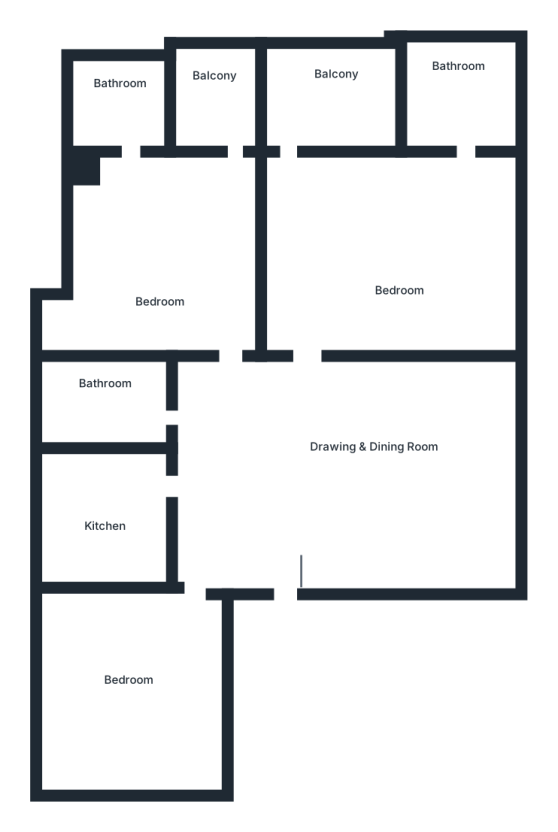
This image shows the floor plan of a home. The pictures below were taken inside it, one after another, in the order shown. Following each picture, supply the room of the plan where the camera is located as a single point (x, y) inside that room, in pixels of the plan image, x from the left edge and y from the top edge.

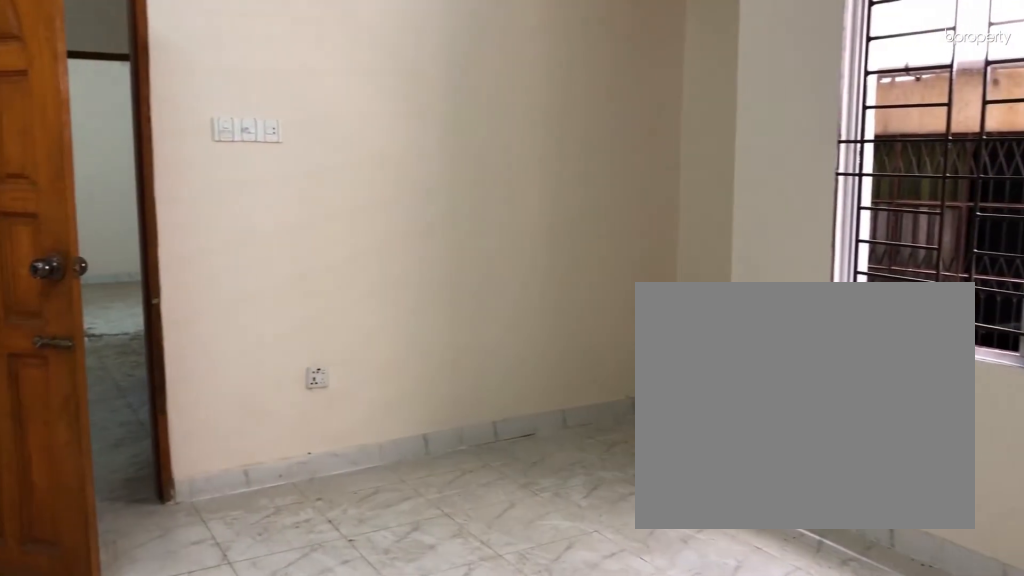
(156, 253)
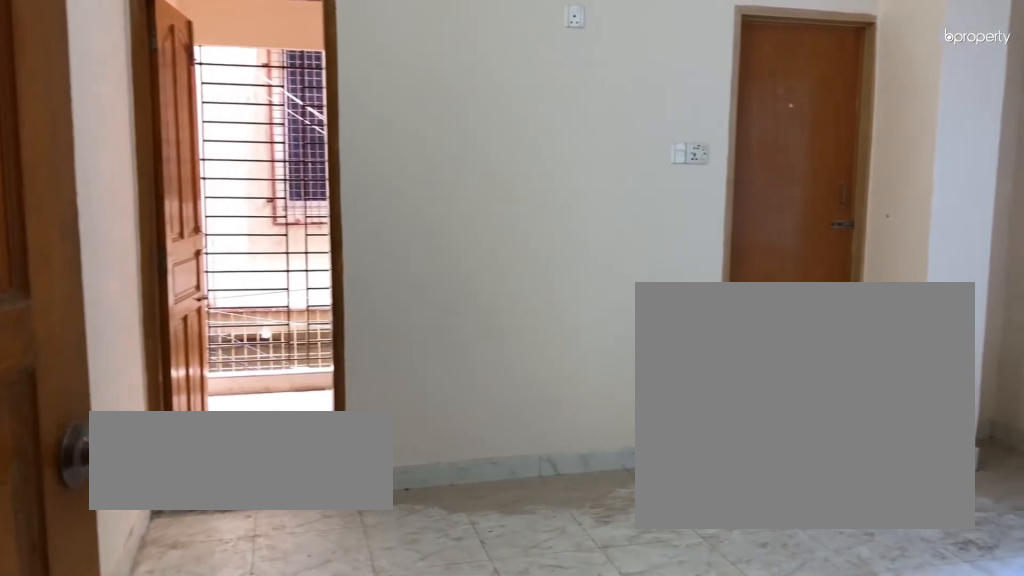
(404, 262)
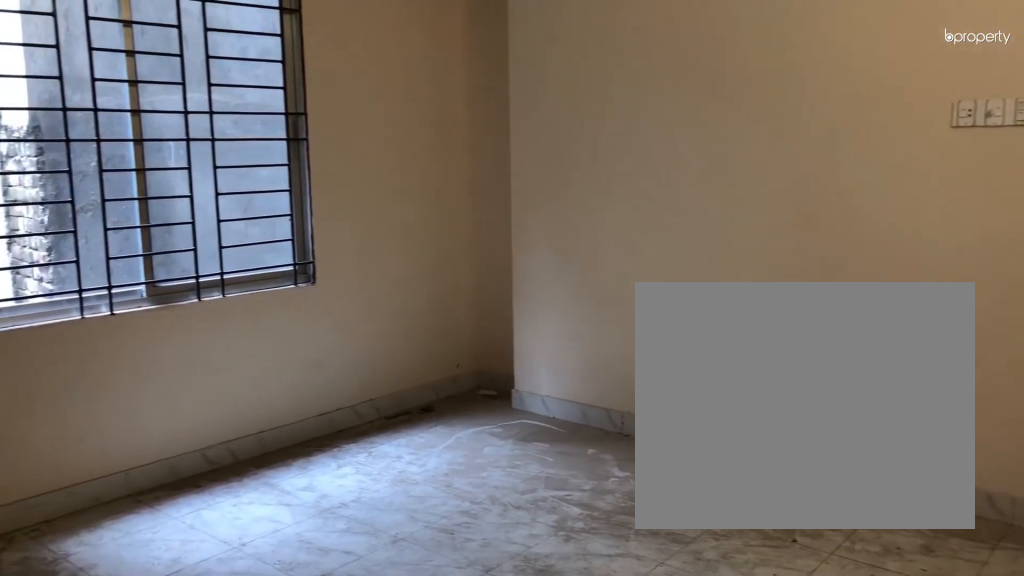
(404, 262)
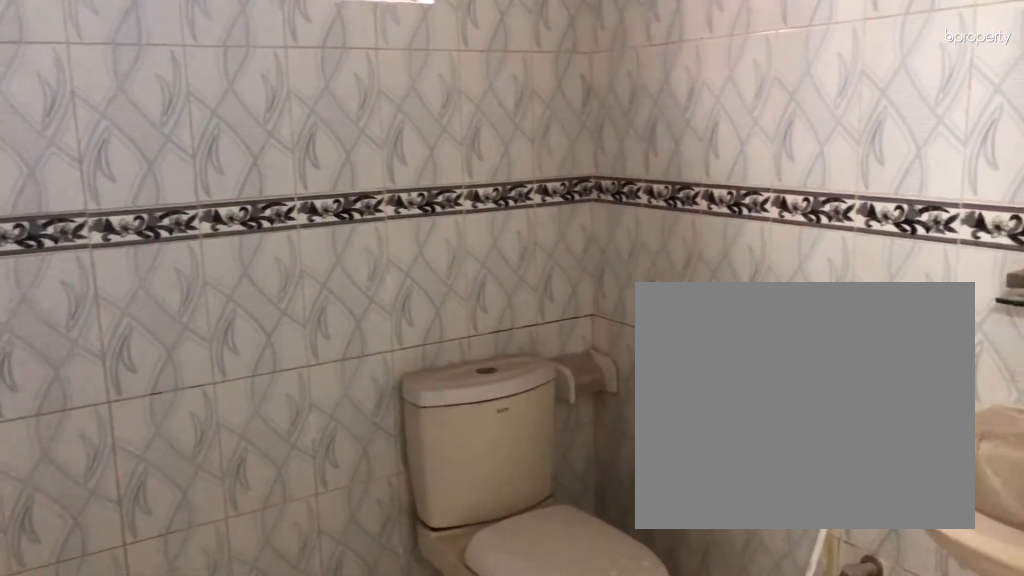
(467, 99)
